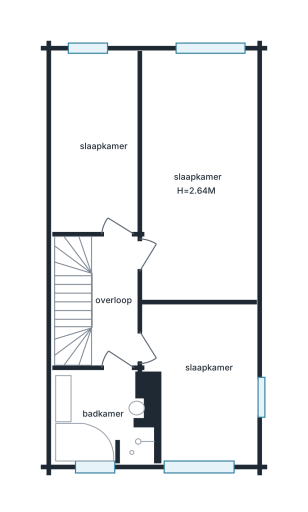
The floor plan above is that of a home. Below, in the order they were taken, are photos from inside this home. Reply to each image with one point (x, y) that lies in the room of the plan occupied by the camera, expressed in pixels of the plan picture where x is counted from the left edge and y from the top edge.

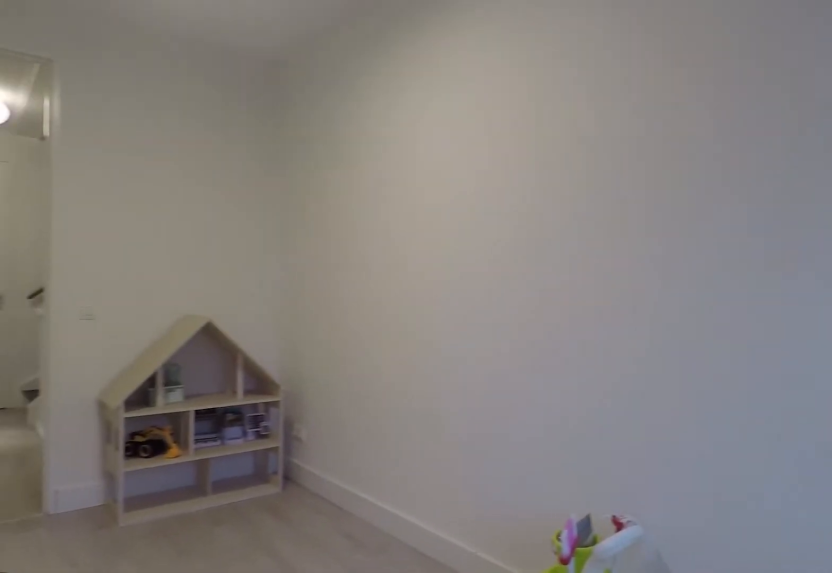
(92, 224)
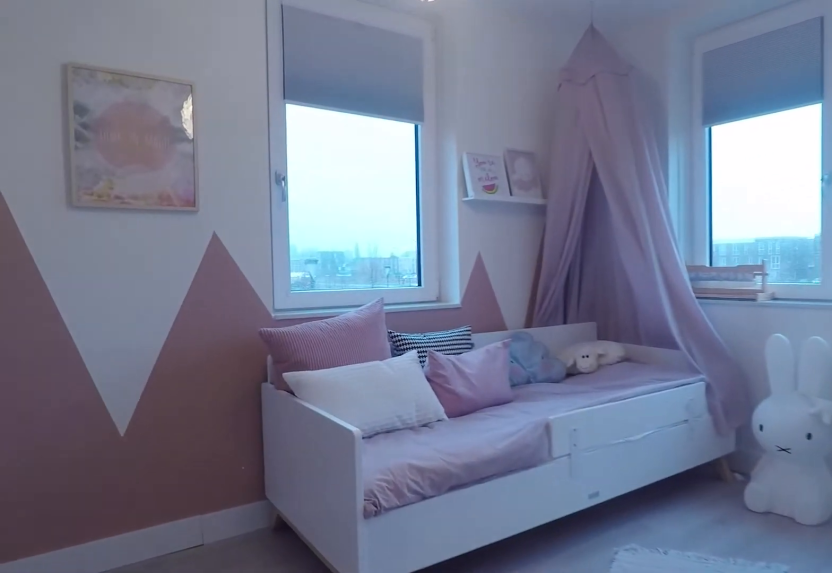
(203, 388)
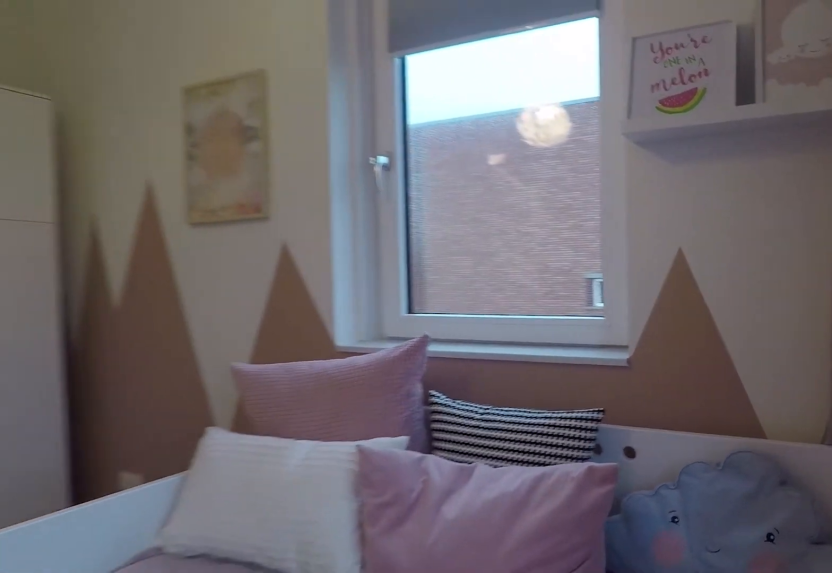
(203, 388)
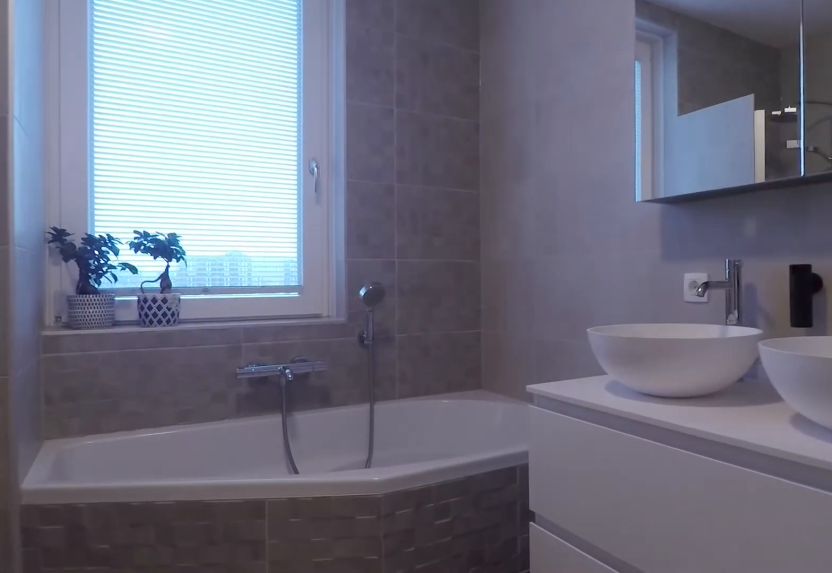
(100, 418)
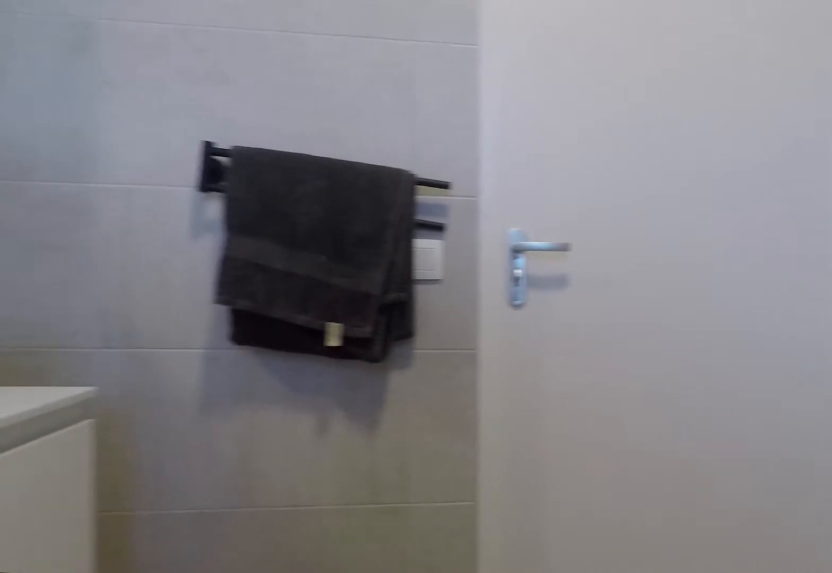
(100, 418)
